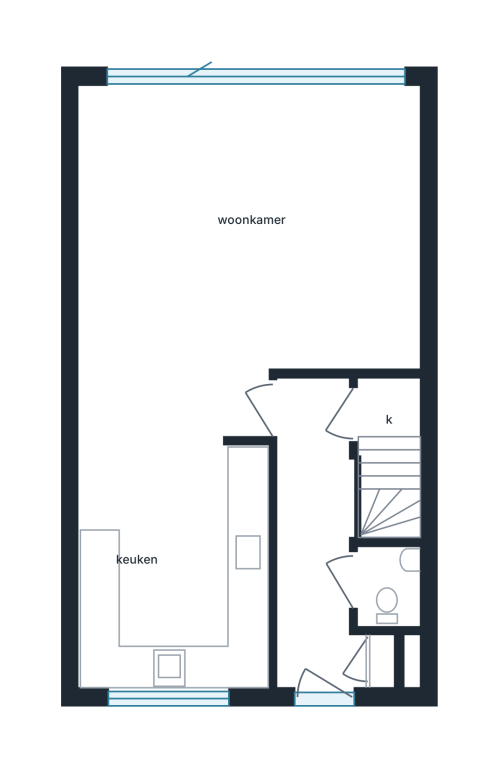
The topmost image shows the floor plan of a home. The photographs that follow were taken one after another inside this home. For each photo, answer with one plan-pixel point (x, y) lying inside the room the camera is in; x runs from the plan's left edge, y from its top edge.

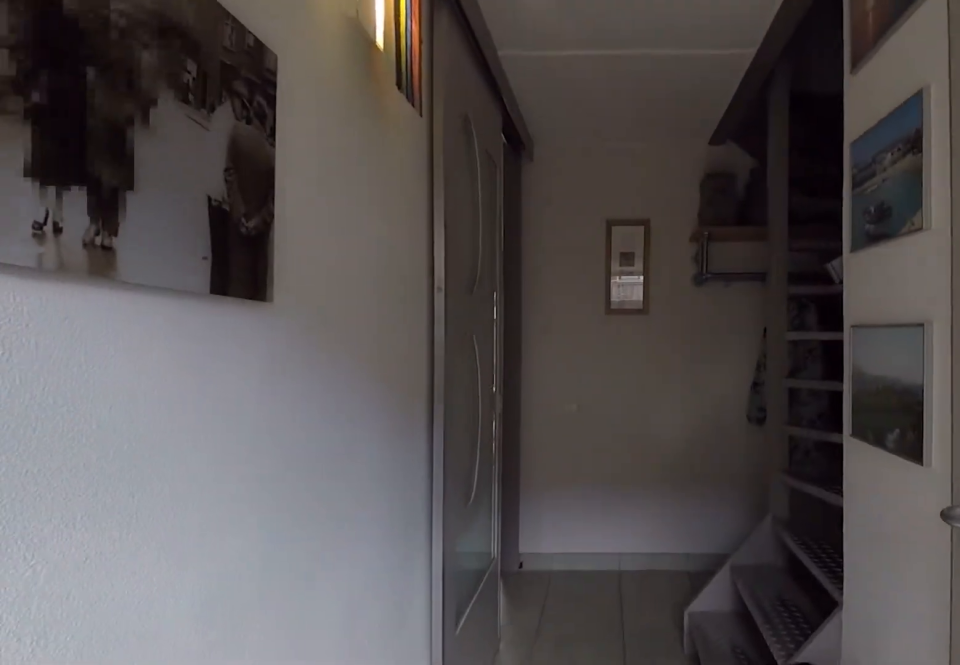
(316, 535)
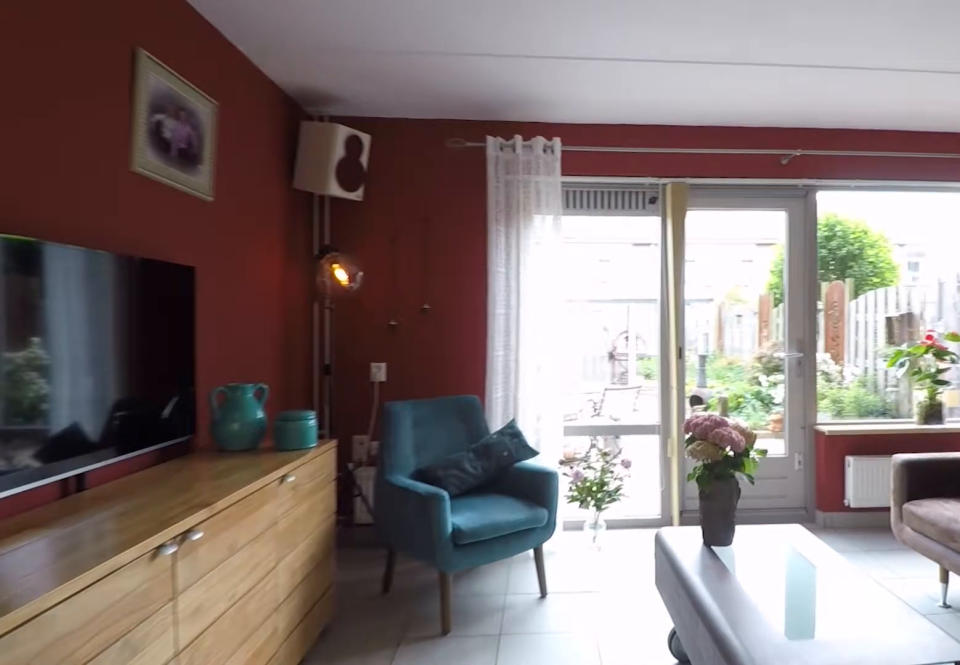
(313, 253)
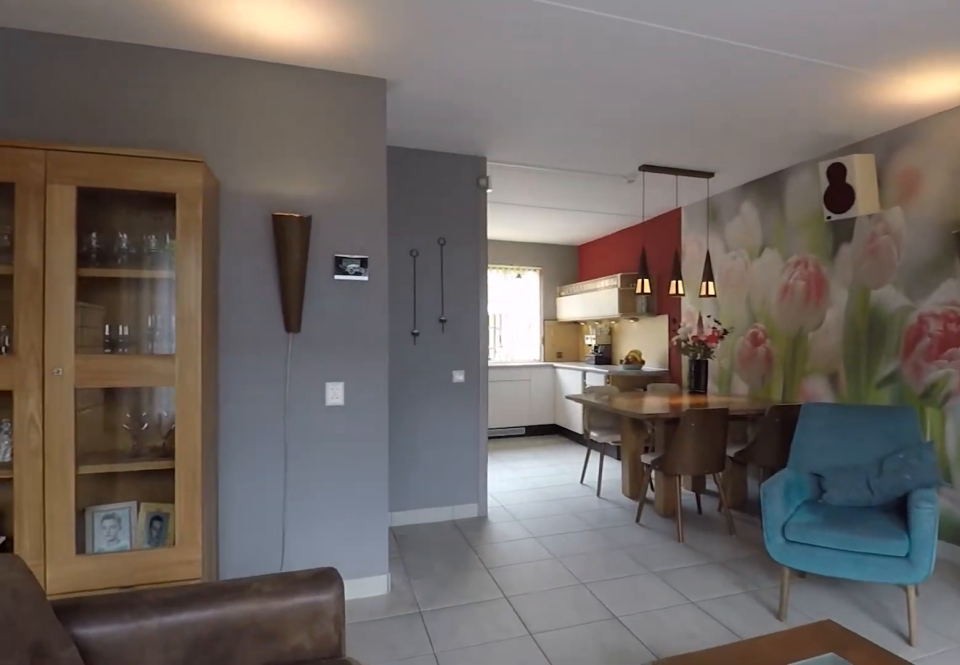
(313, 253)
